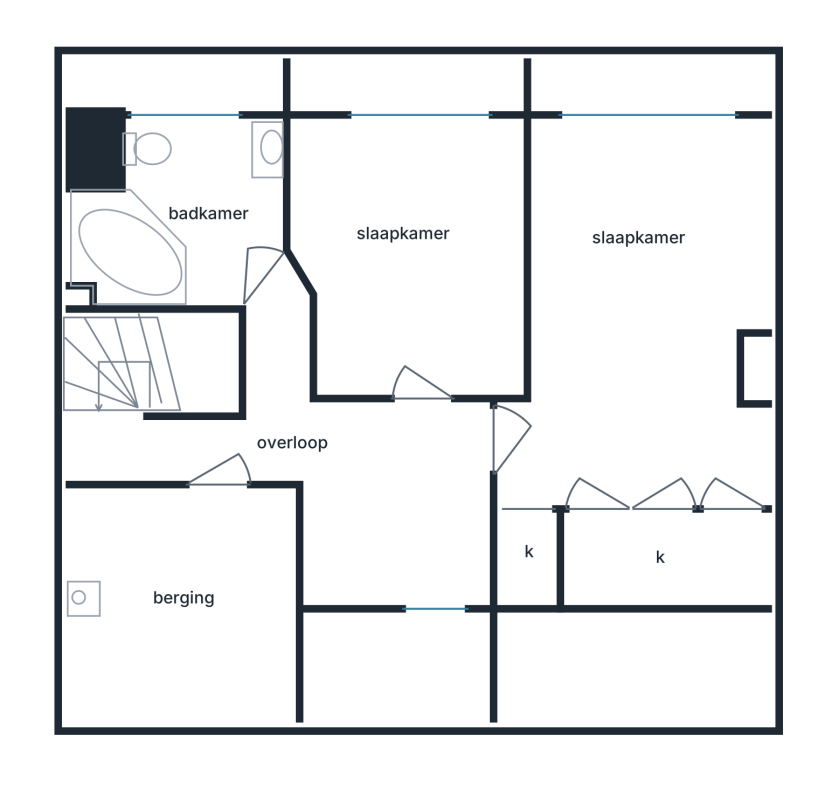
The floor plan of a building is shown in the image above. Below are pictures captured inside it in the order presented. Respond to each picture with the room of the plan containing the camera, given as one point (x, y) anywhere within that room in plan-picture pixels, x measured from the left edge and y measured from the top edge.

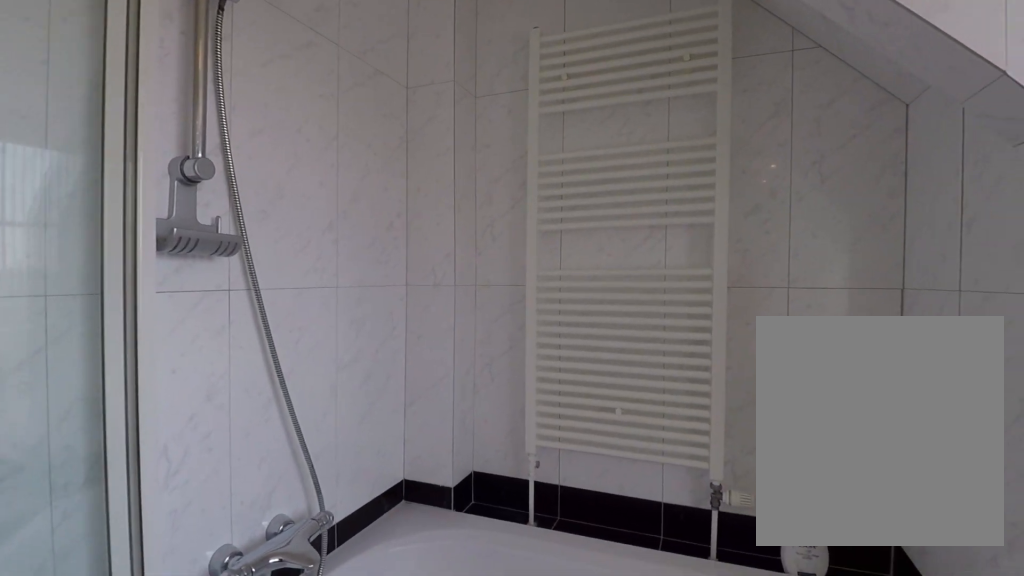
(183, 215)
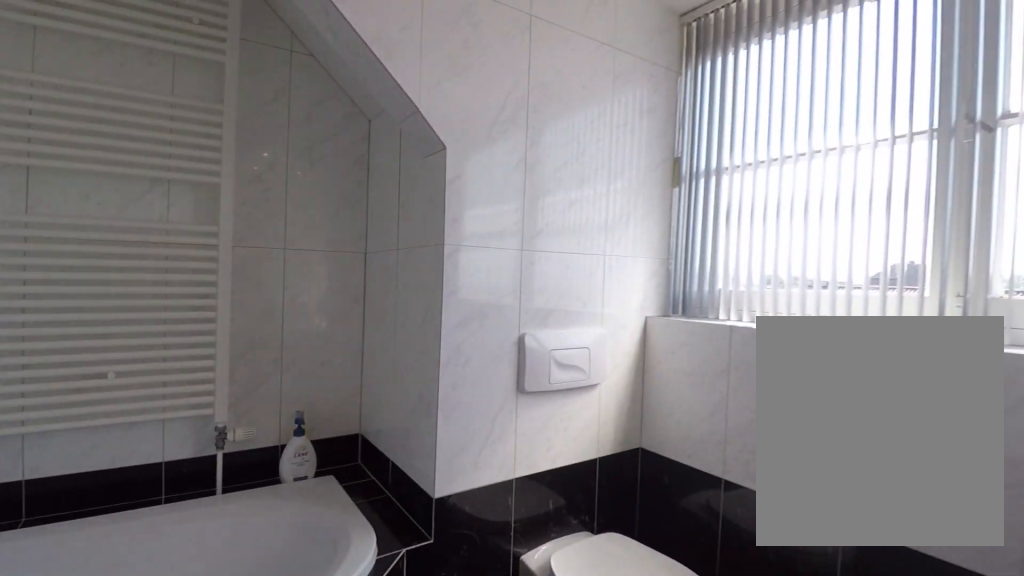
(183, 215)
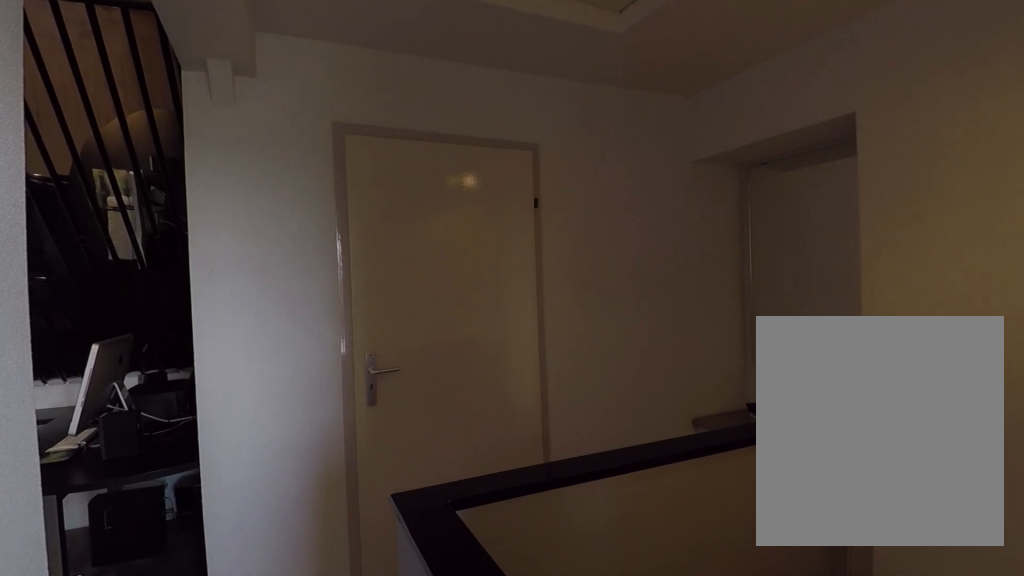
(329, 464)
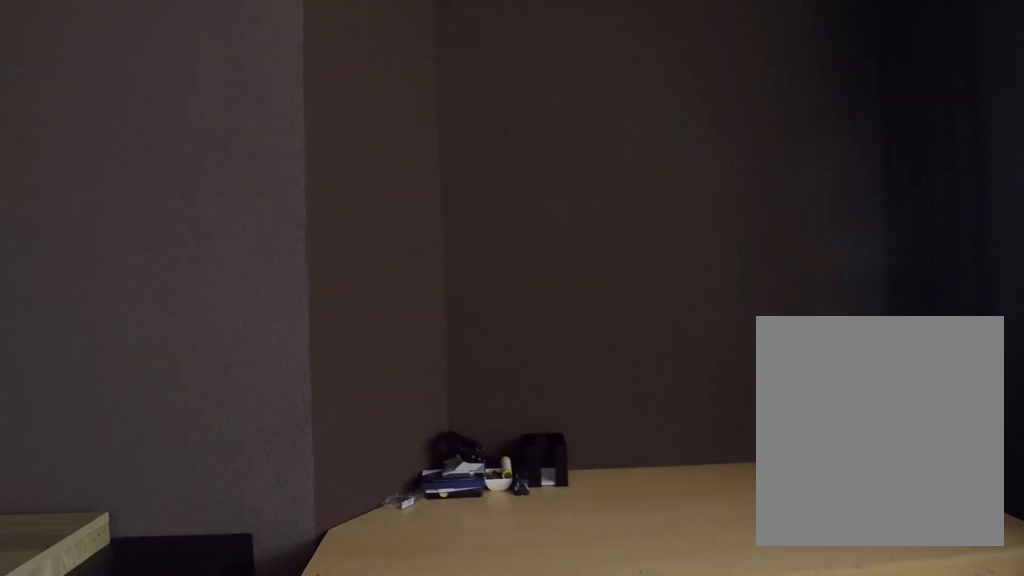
(414, 255)
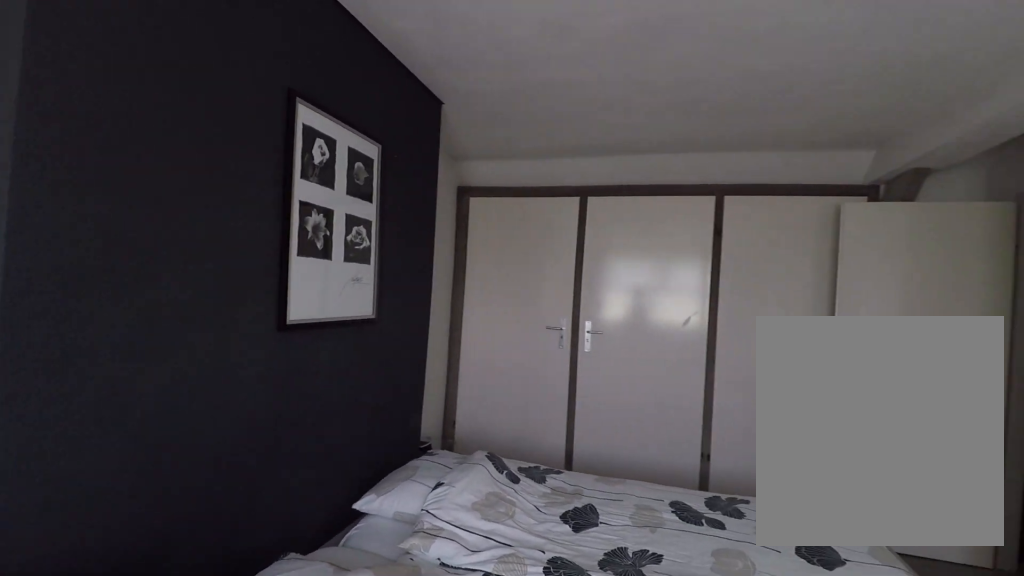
(647, 320)
